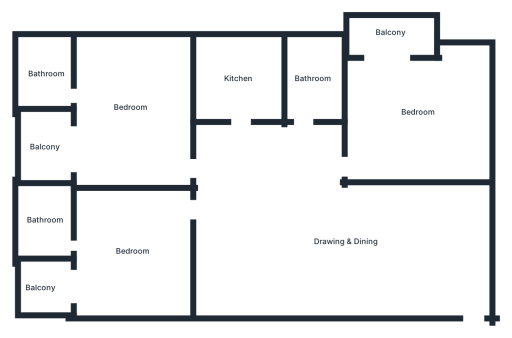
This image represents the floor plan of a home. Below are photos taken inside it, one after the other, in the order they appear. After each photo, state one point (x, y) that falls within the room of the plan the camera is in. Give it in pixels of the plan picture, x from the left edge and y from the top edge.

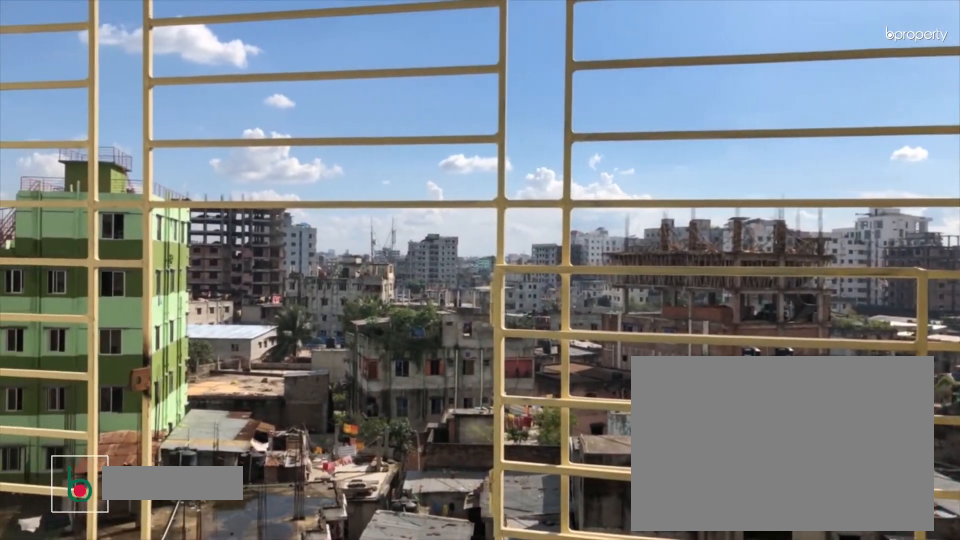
(43, 149)
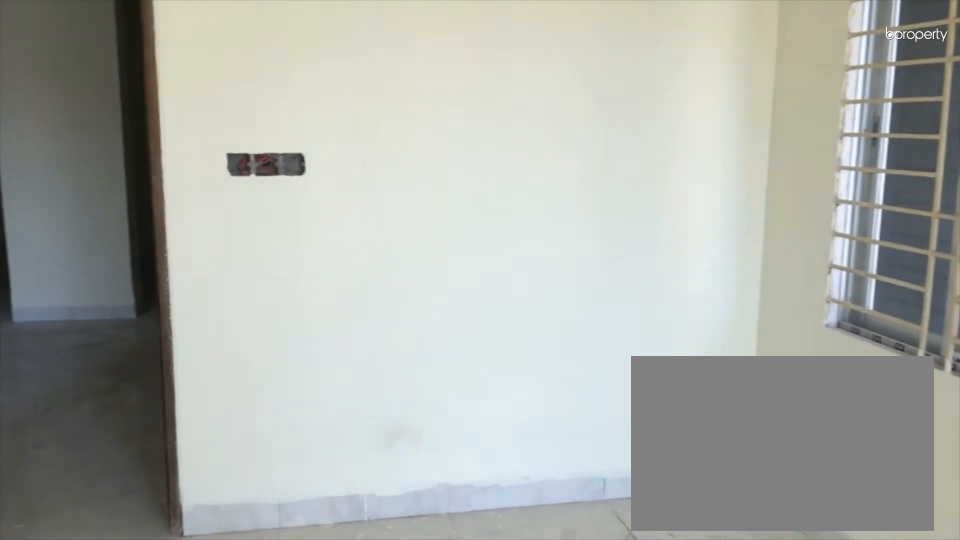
(131, 249)
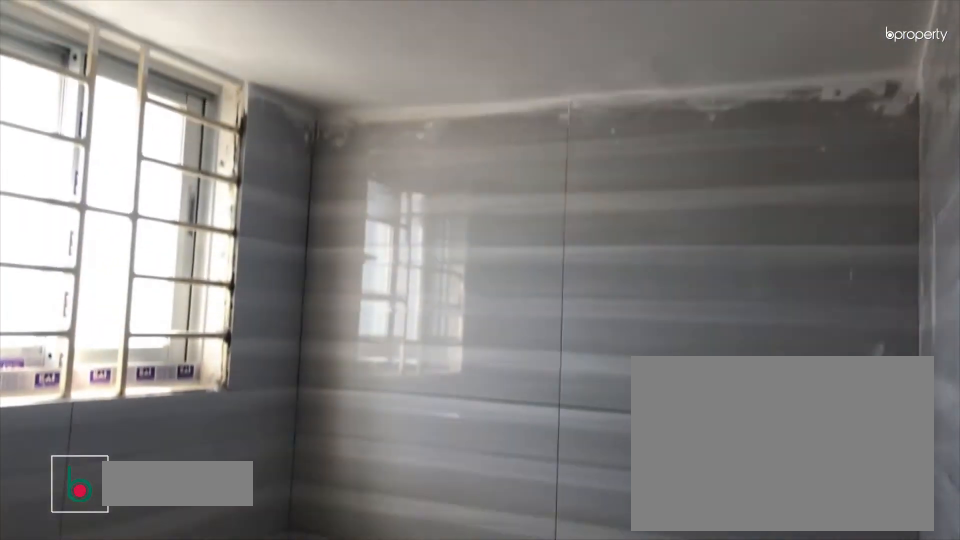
(47, 218)
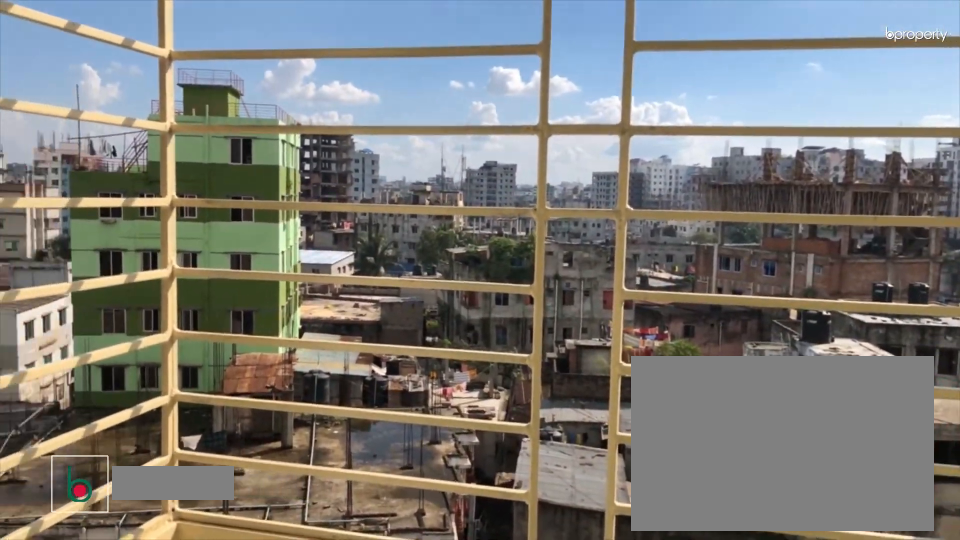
(40, 288)
